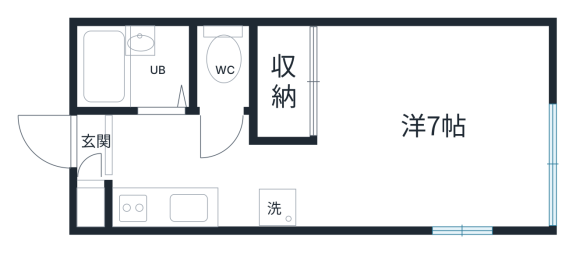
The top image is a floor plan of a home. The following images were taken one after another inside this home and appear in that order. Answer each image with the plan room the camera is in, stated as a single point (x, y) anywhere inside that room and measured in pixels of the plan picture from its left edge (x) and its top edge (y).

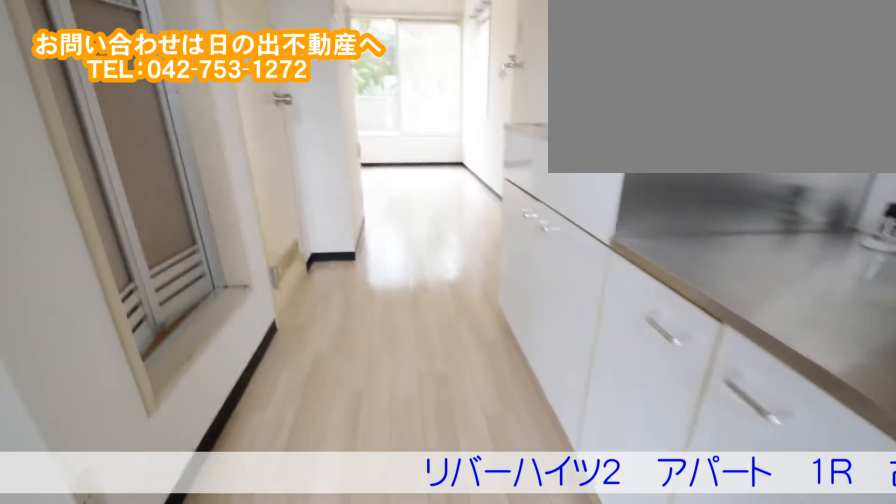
(147, 145)
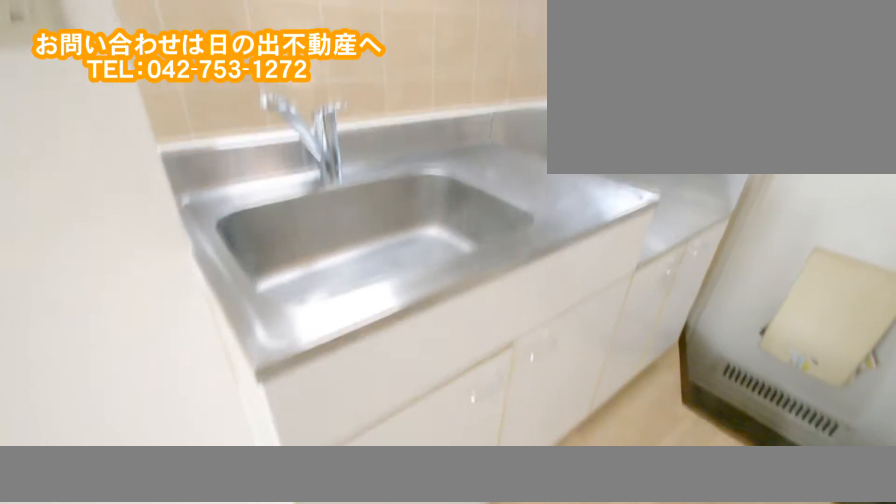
(187, 148)
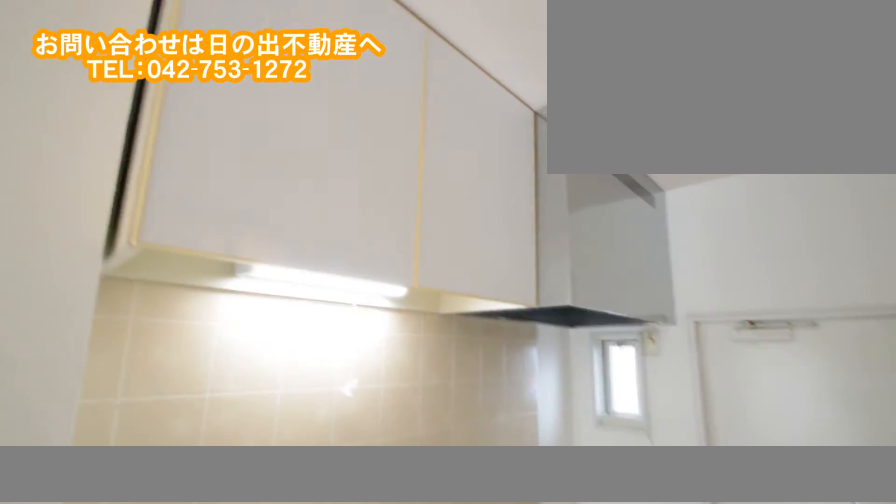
(187, 148)
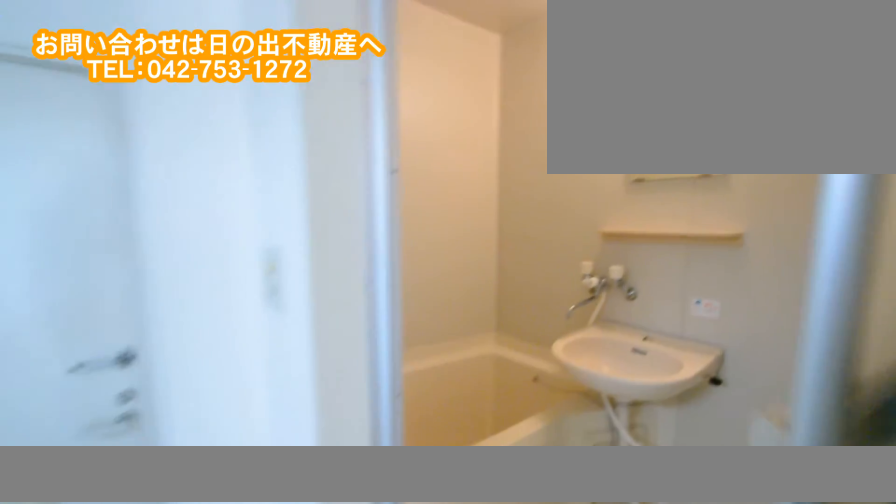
(128, 75)
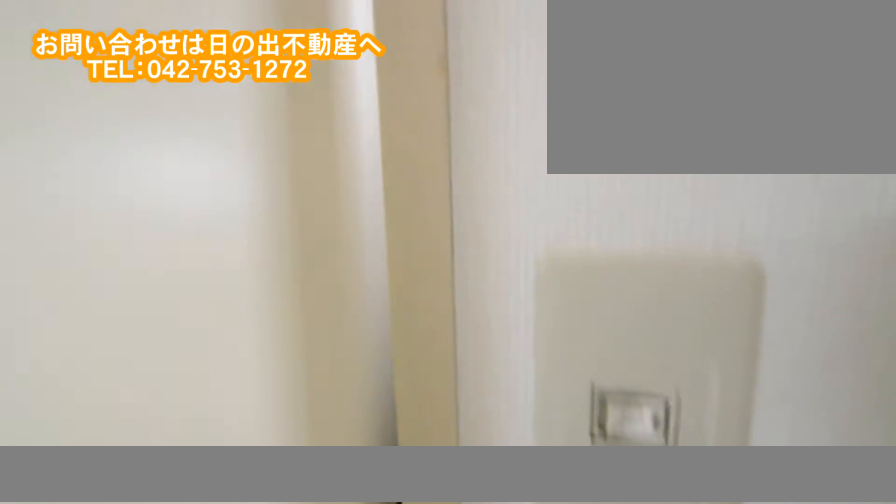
(217, 72)
